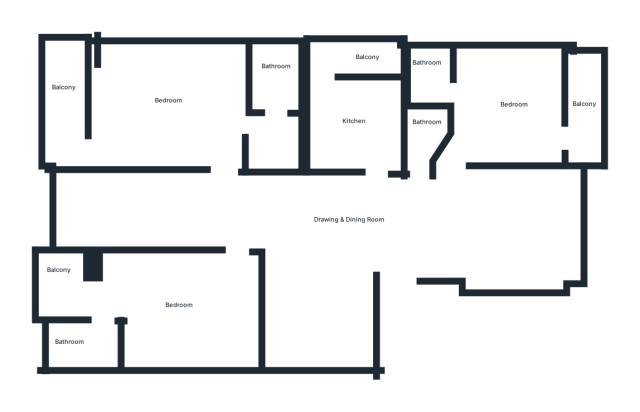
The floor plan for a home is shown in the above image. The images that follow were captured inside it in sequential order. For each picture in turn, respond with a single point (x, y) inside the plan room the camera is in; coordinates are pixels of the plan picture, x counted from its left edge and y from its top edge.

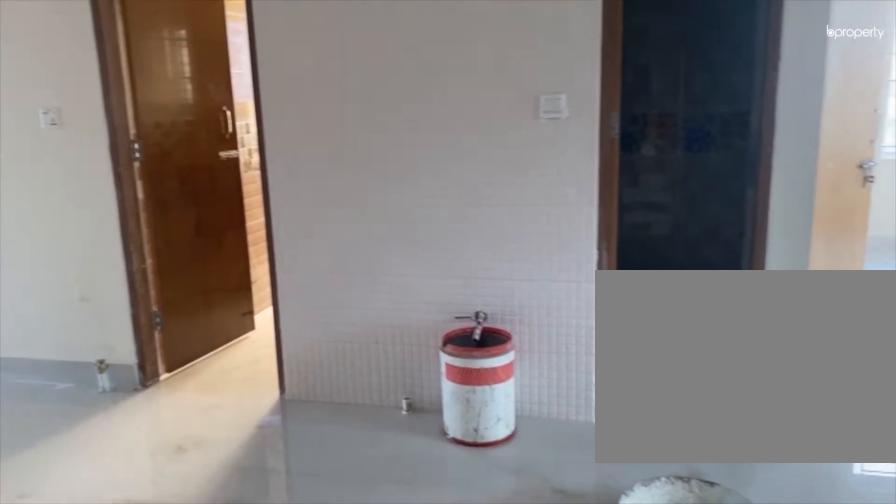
(380, 232)
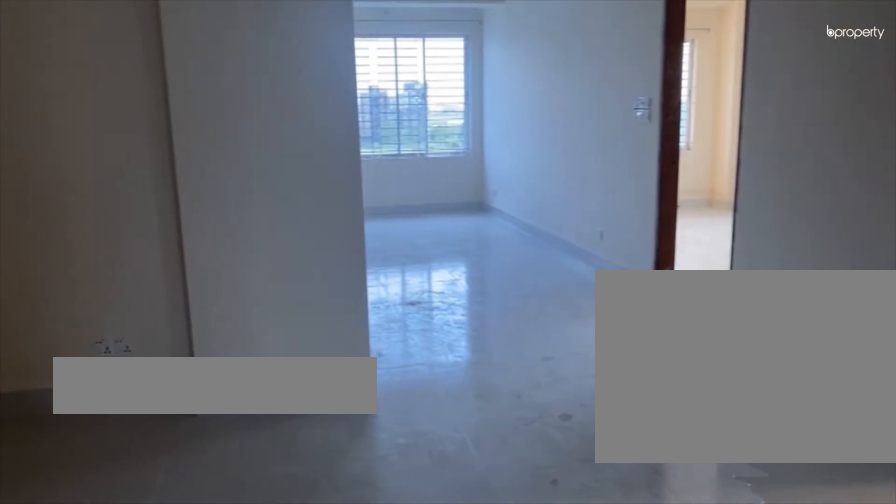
(311, 281)
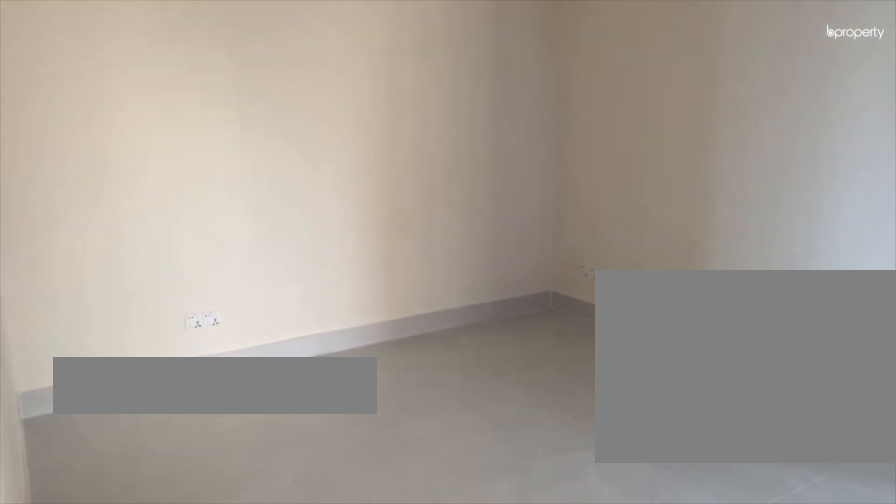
(311, 329)
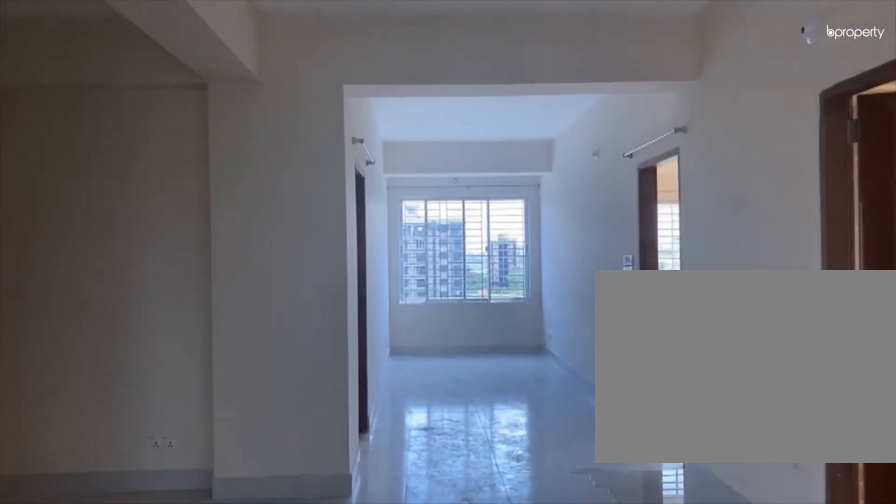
(319, 218)
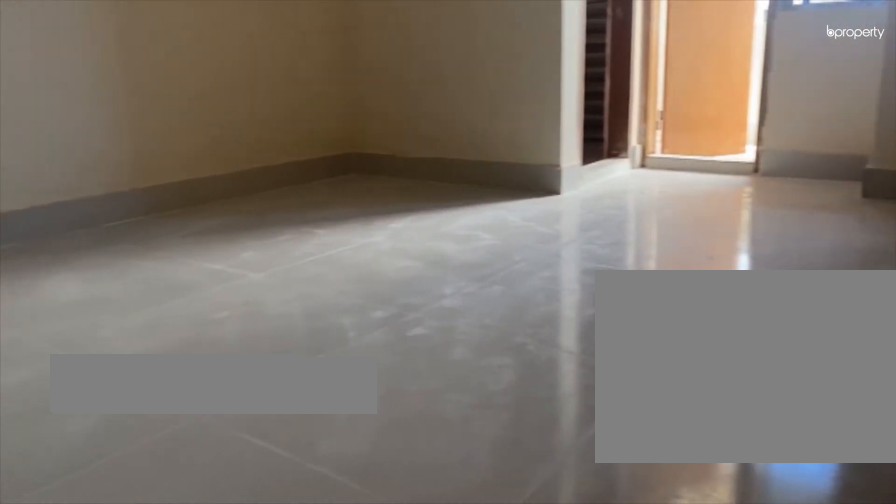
(175, 305)
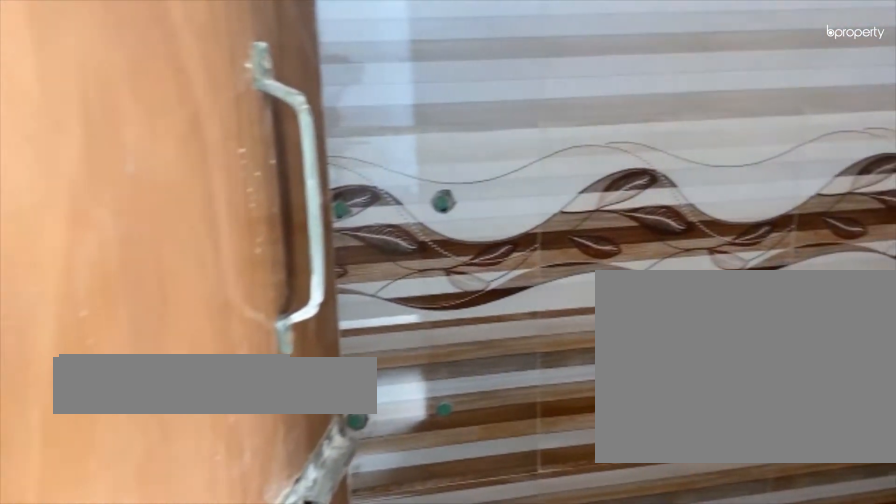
(79, 341)
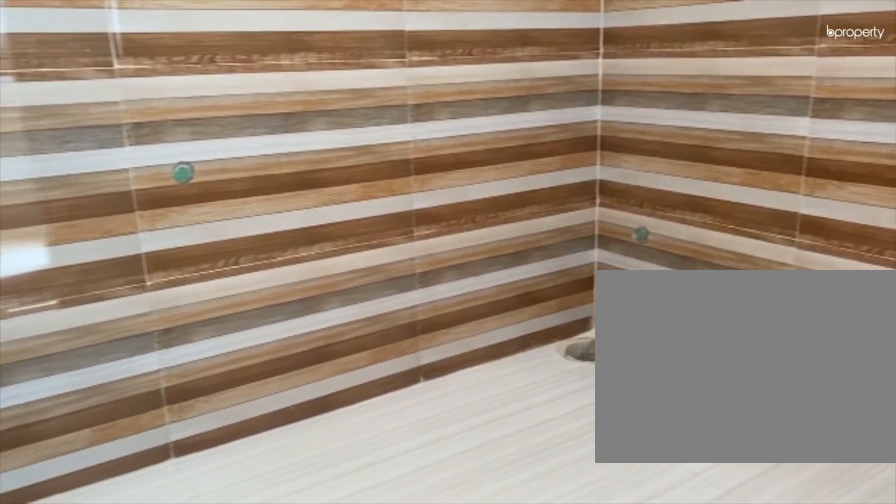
(79, 341)
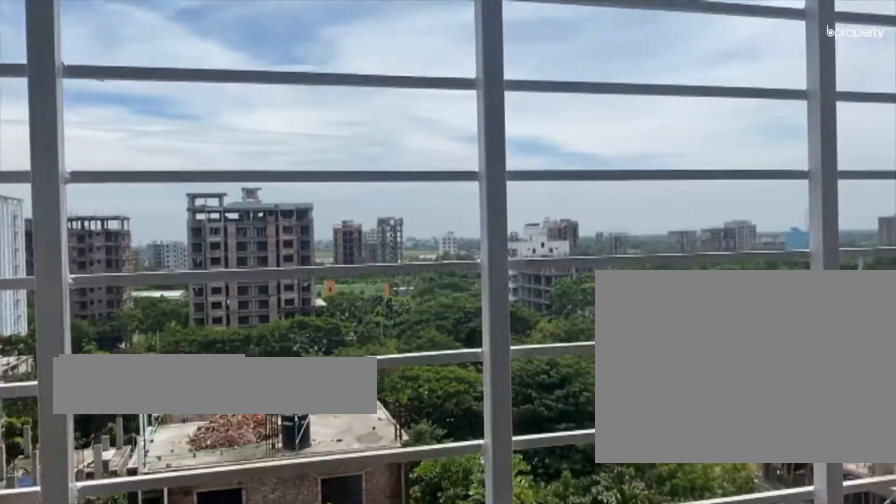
(56, 272)
